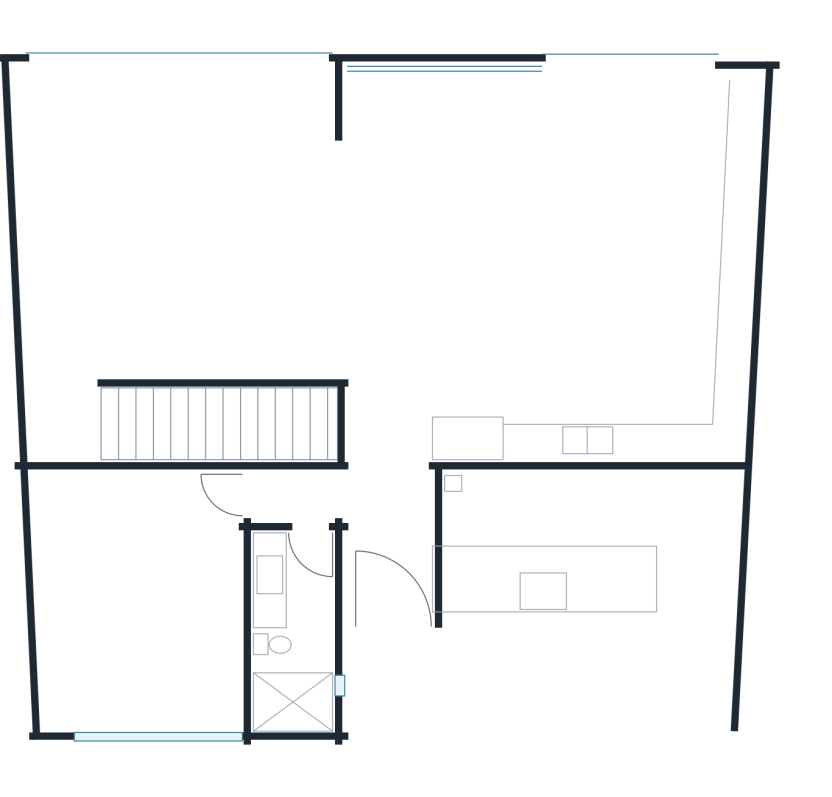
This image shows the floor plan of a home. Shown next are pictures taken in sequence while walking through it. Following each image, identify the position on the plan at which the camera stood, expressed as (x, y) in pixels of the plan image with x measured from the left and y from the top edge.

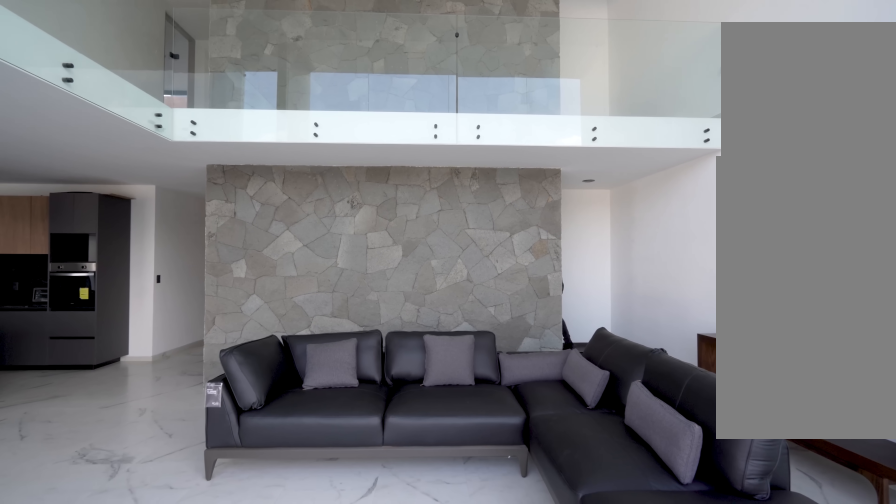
(250, 199)
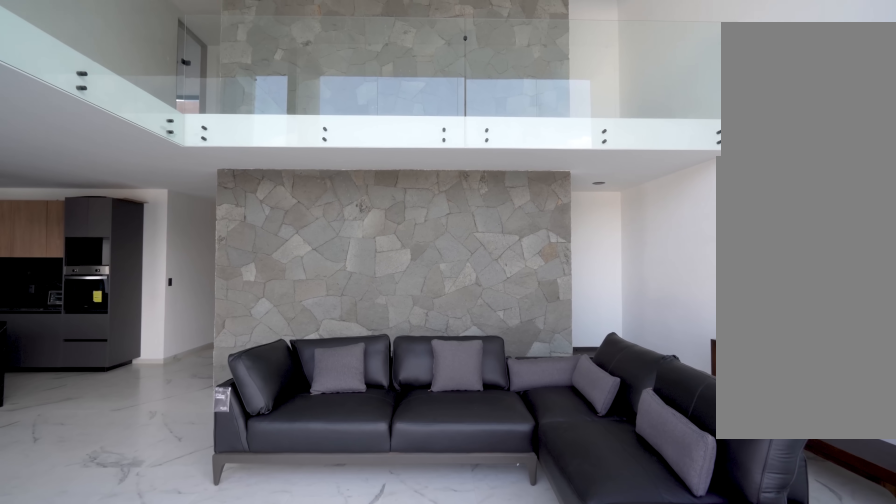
(245, 198)
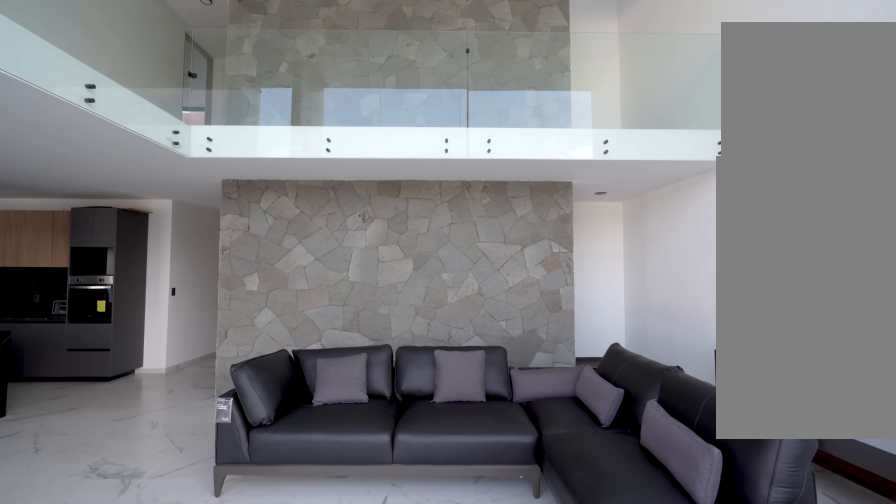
(242, 193)
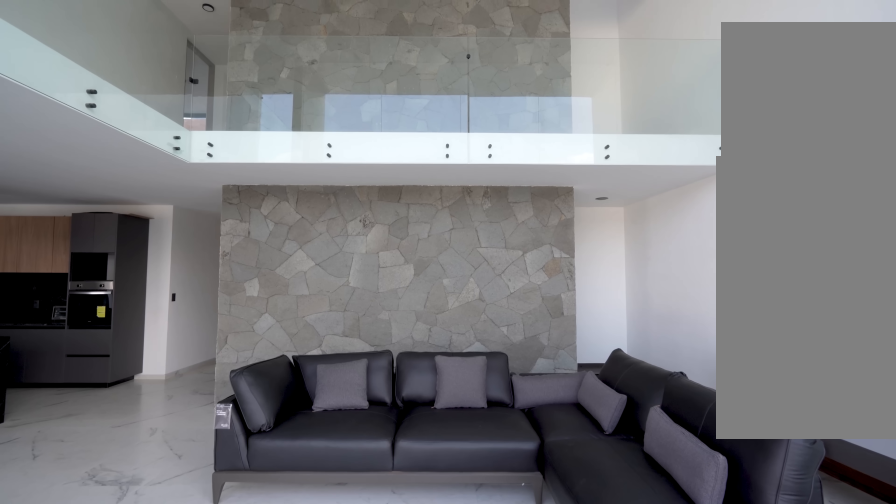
(241, 188)
